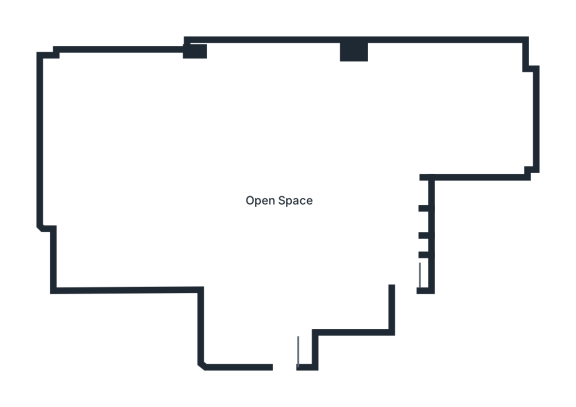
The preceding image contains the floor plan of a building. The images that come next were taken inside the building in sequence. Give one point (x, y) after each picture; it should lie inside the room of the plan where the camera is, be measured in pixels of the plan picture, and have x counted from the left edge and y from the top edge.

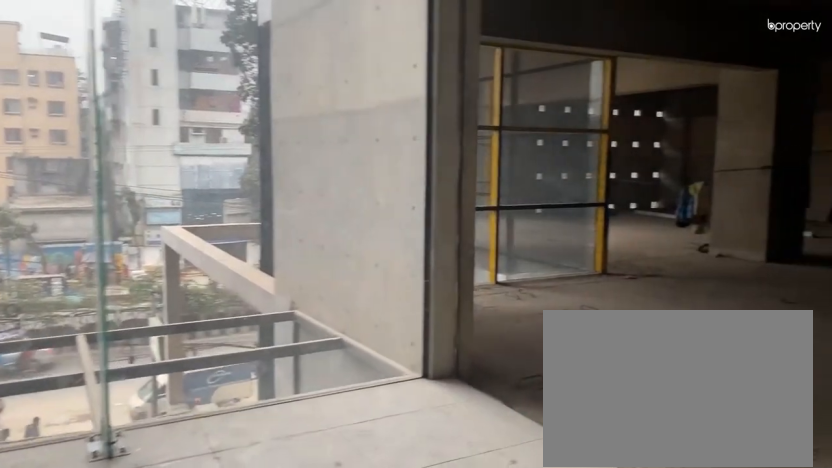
(287, 345)
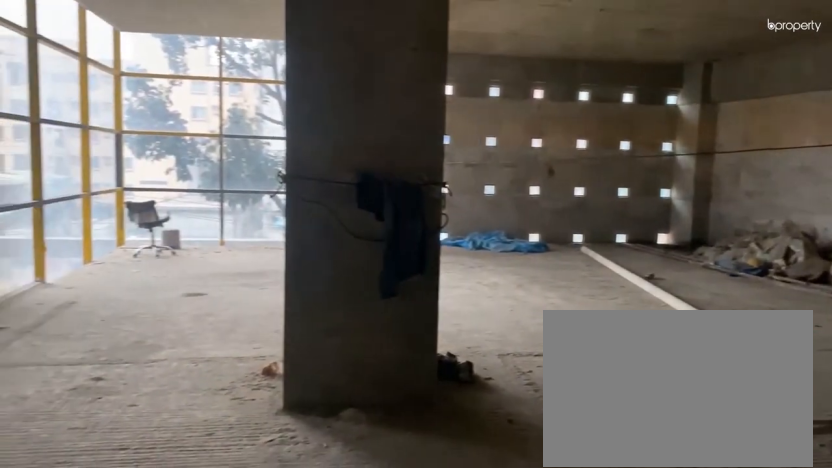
(287, 216)
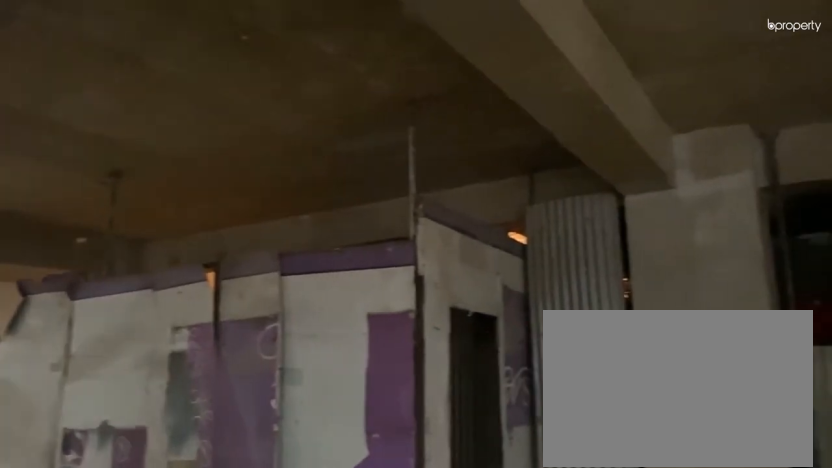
(287, 216)
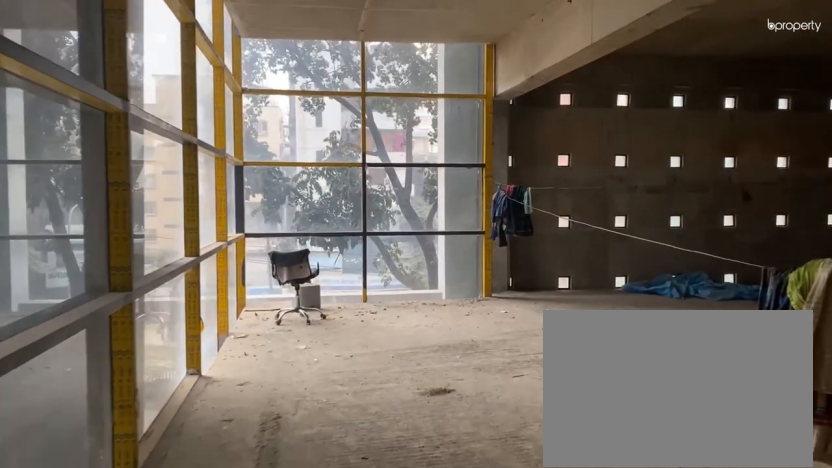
(166, 261)
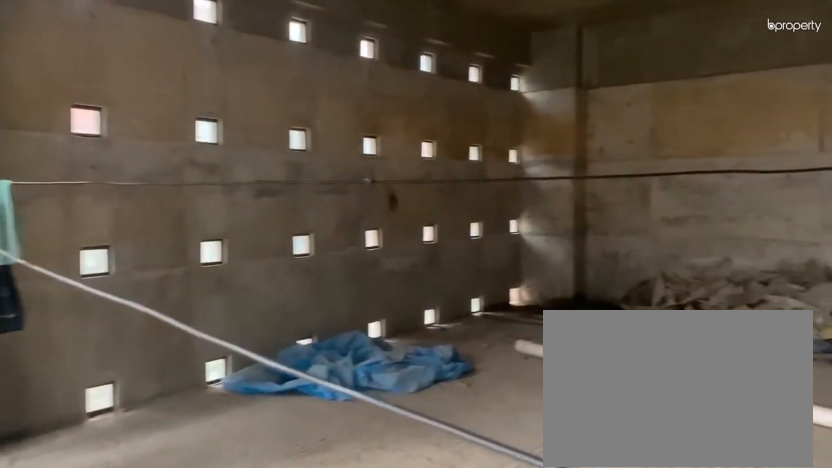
(88, 146)
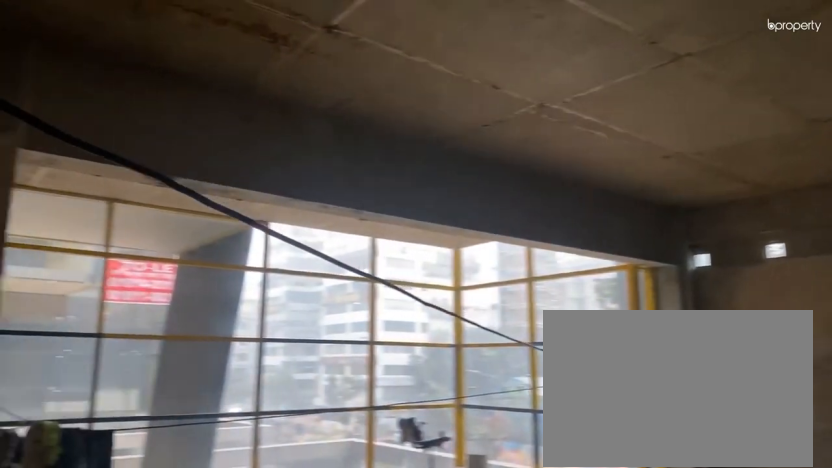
(88, 144)
